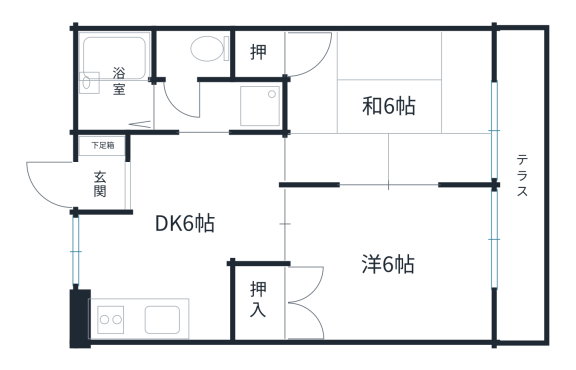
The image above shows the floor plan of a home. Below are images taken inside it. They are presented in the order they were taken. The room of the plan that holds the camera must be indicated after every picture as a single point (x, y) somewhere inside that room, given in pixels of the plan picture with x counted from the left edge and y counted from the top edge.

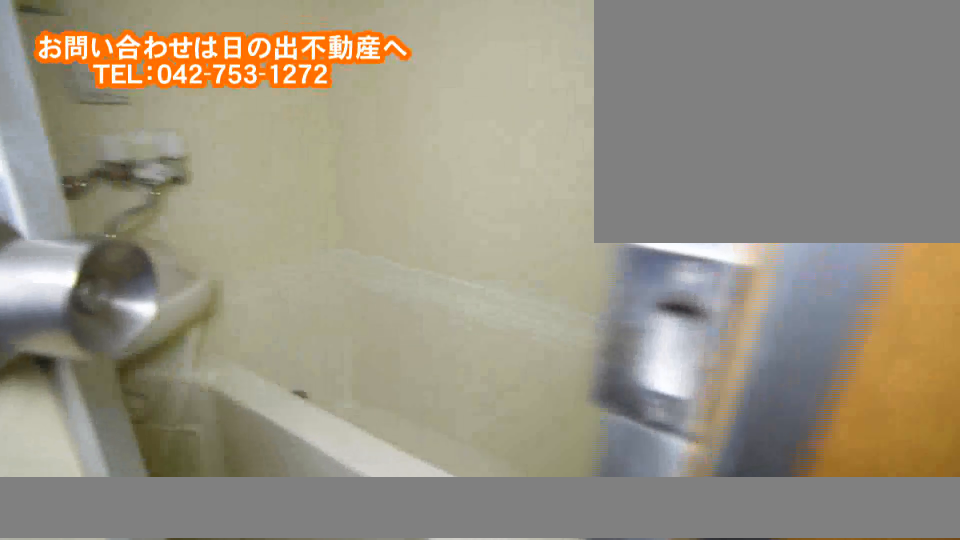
(117, 93)
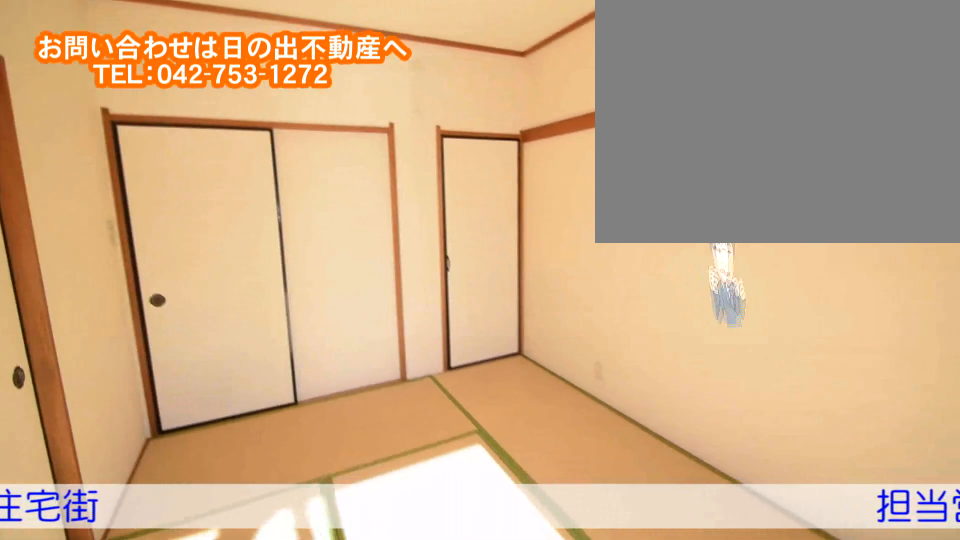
(439, 105)
